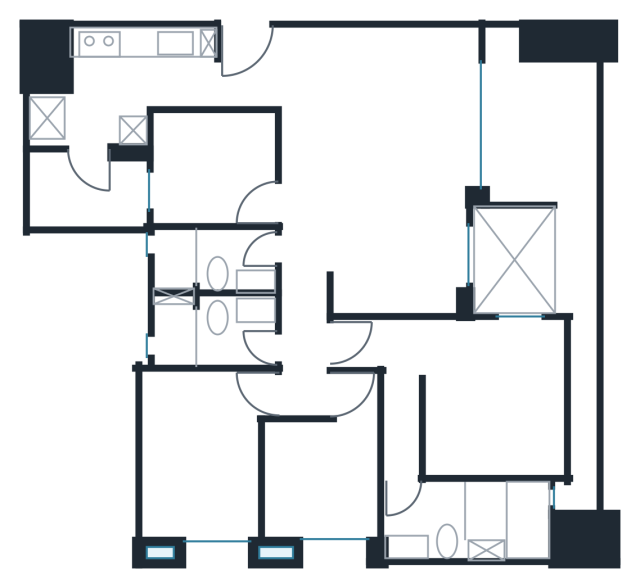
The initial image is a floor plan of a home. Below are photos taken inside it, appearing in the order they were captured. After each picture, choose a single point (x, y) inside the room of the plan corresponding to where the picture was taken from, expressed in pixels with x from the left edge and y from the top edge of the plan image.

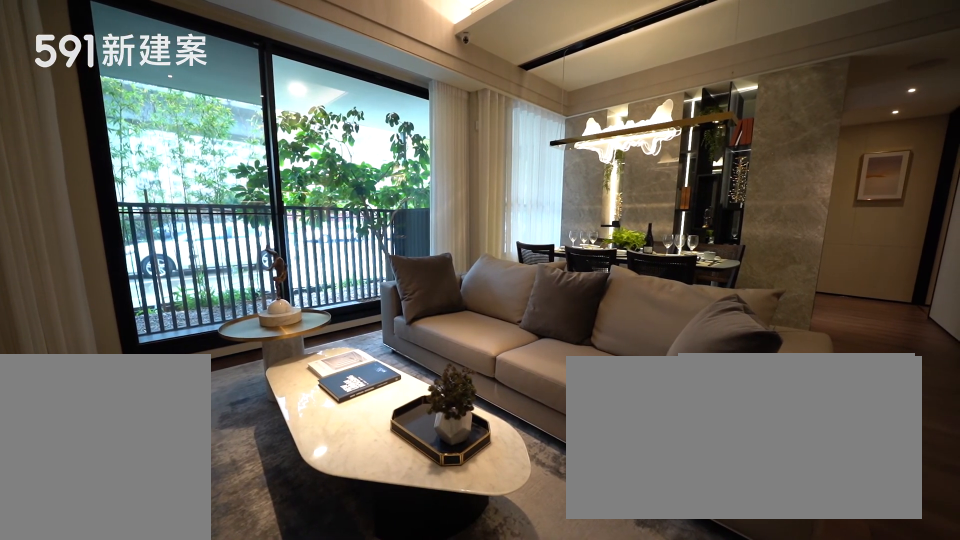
(385, 106)
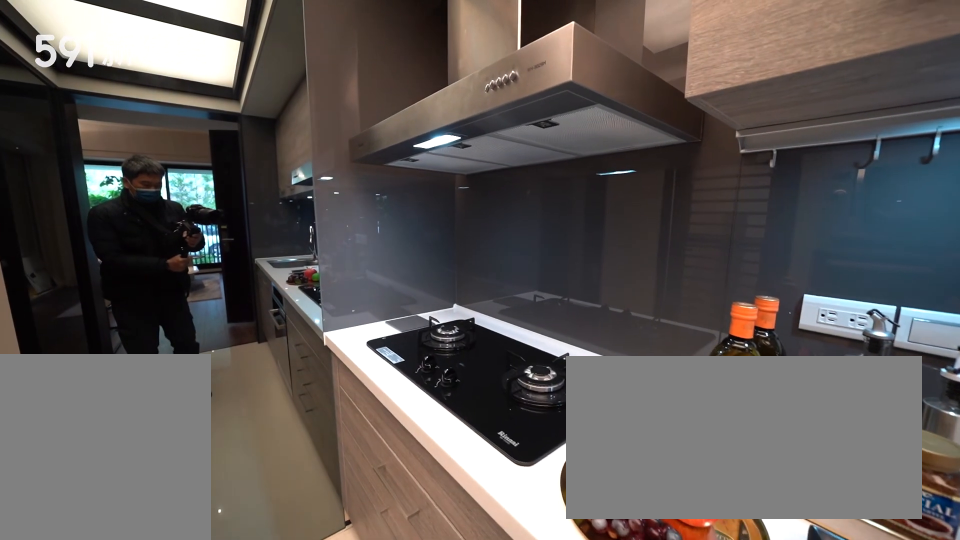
(138, 67)
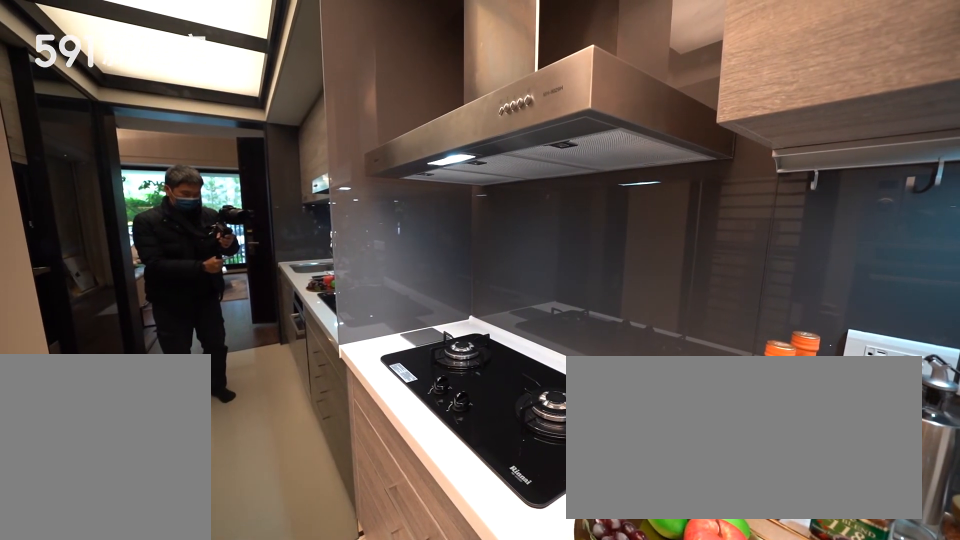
(138, 67)
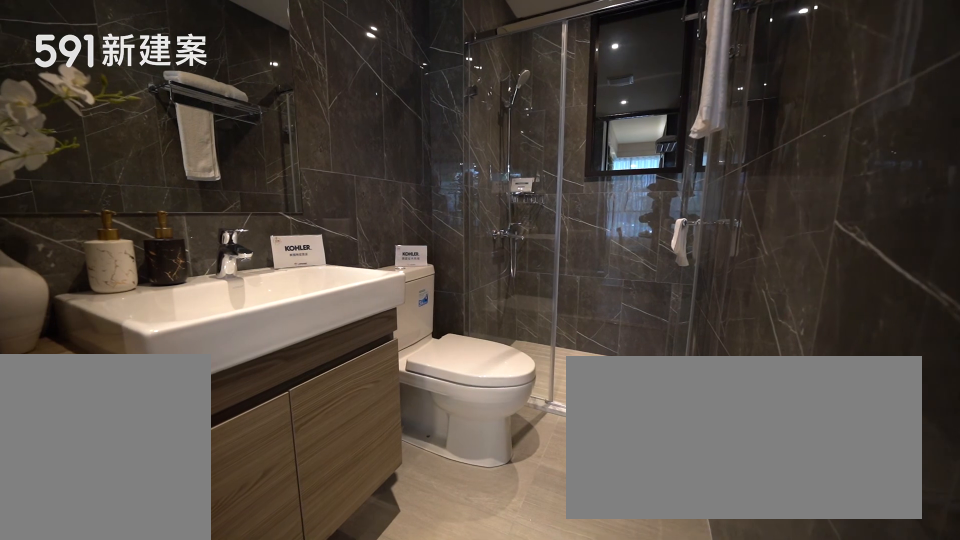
(208, 262)
